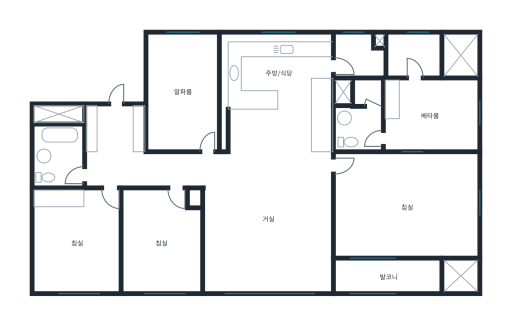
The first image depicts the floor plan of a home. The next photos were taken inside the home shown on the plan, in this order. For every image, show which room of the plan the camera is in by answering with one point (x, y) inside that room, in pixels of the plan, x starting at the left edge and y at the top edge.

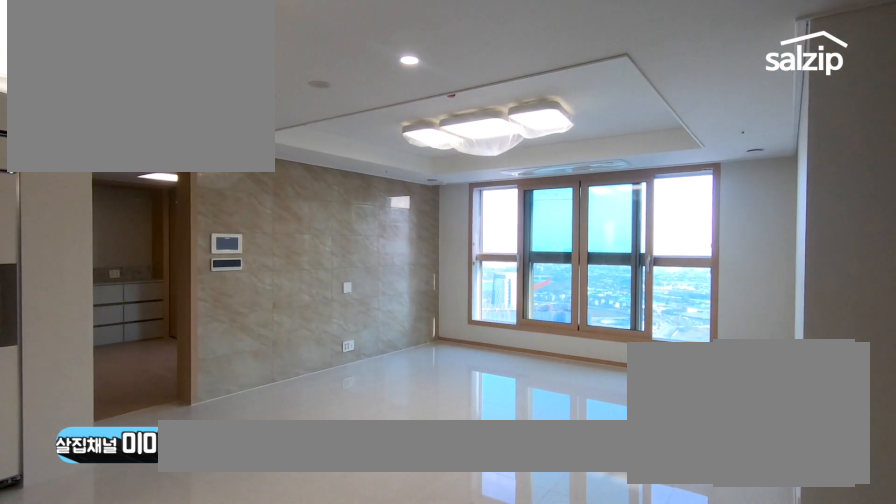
(270, 228)
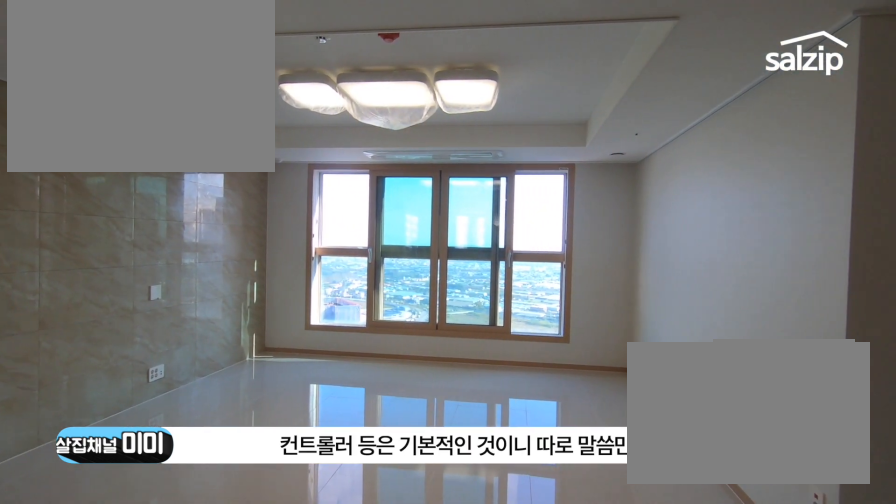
(247, 202)
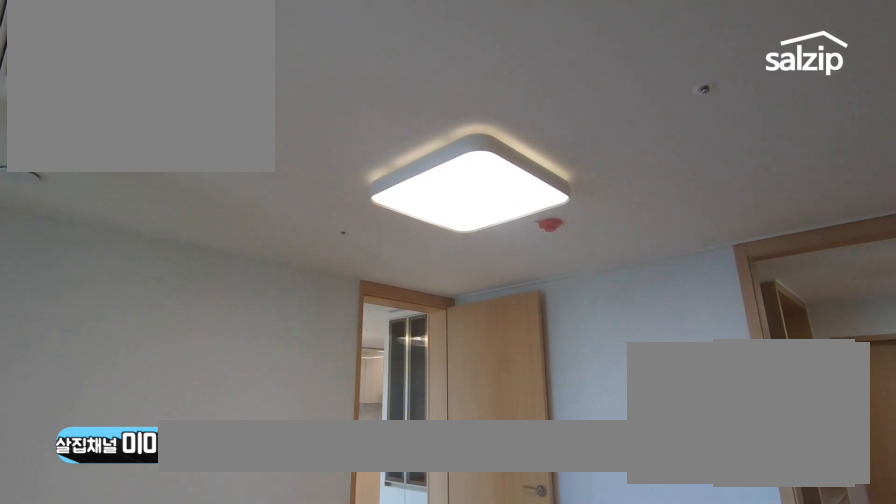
(405, 206)
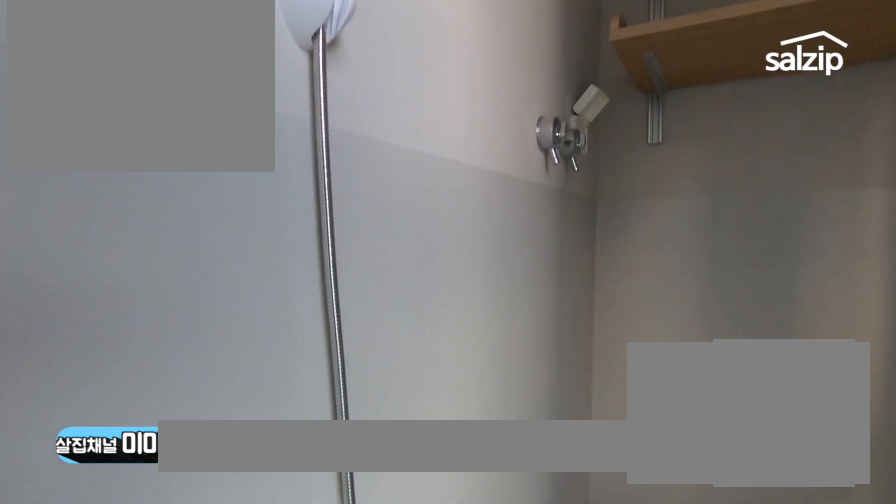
(404, 274)
